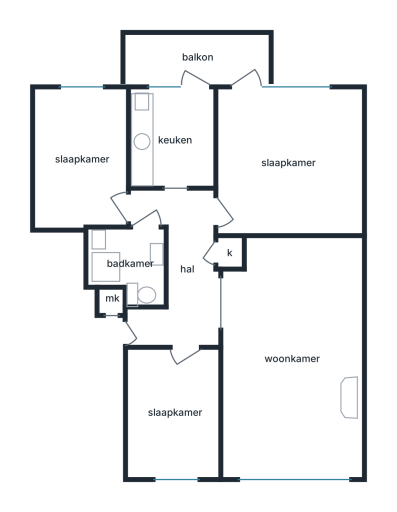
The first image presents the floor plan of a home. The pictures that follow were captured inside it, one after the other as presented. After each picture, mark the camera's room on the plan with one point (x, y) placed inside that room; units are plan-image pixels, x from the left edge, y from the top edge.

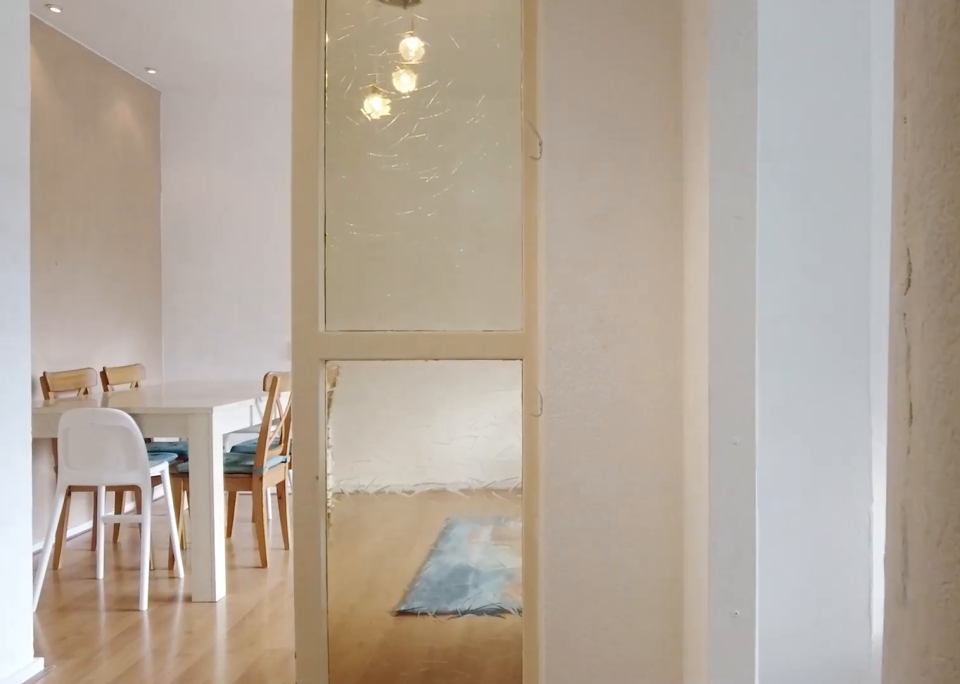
(181, 268)
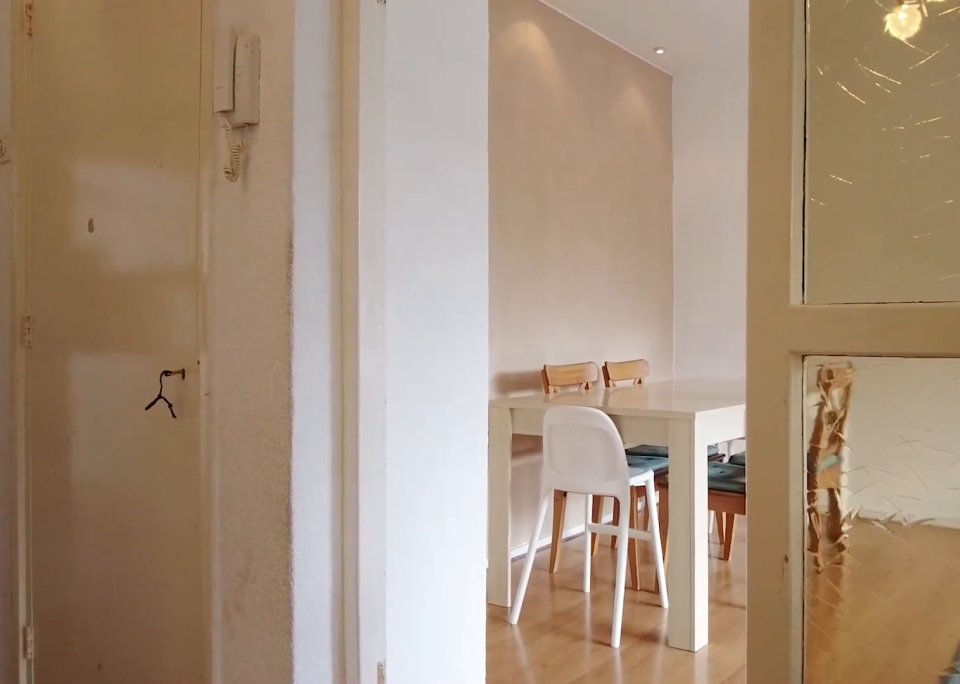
(181, 268)
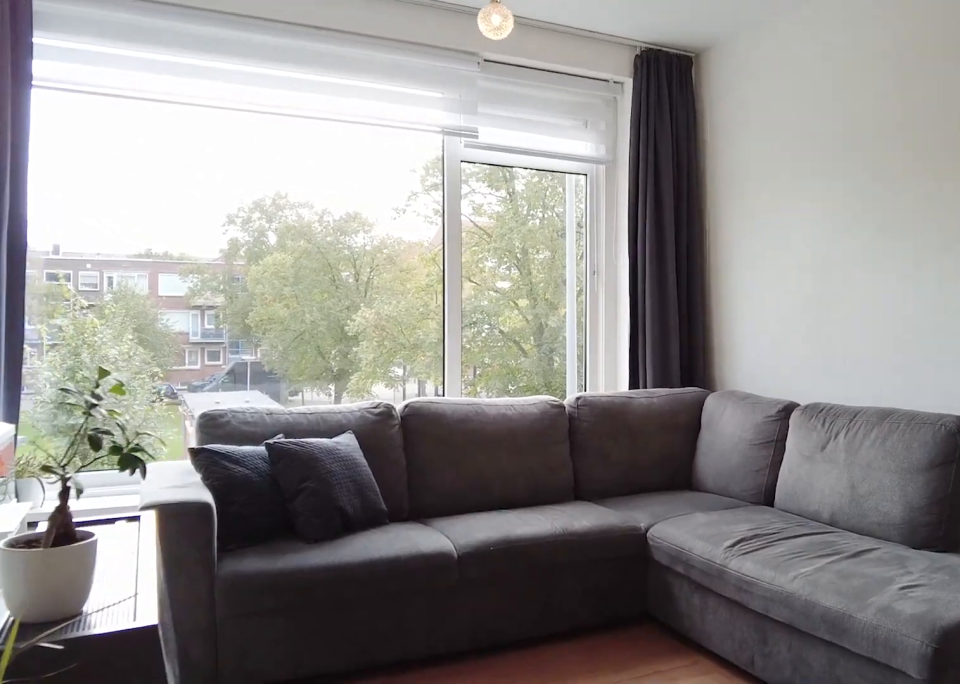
(291, 357)
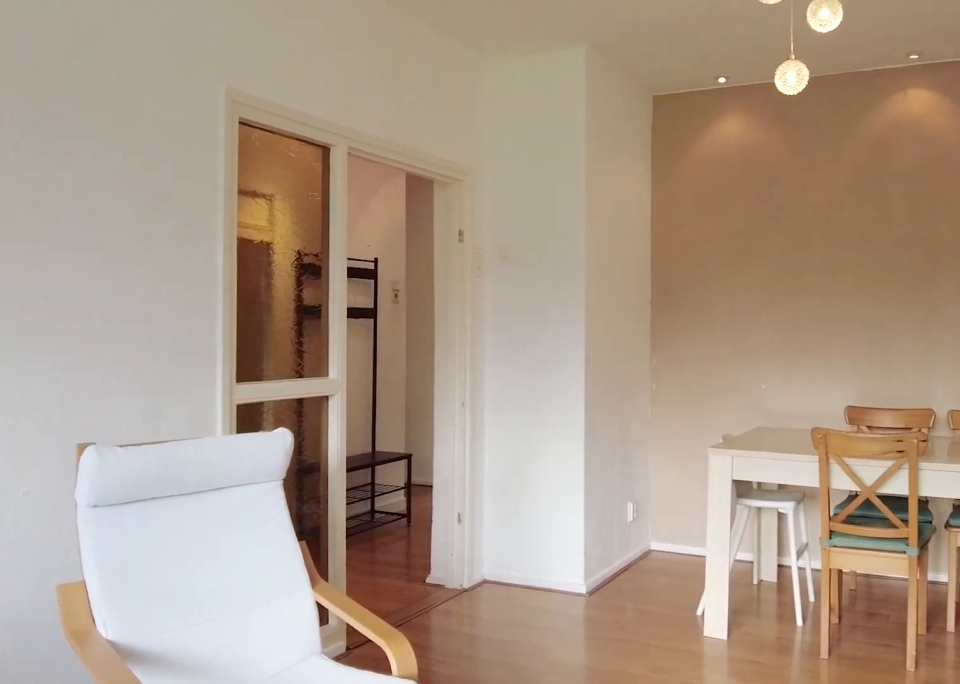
(291, 357)
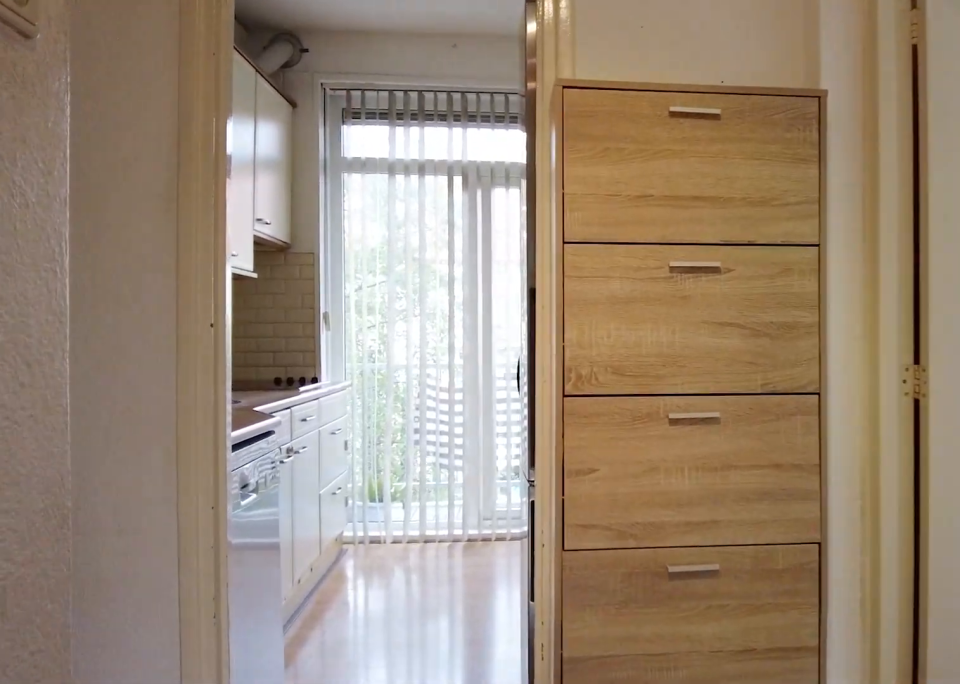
(181, 268)
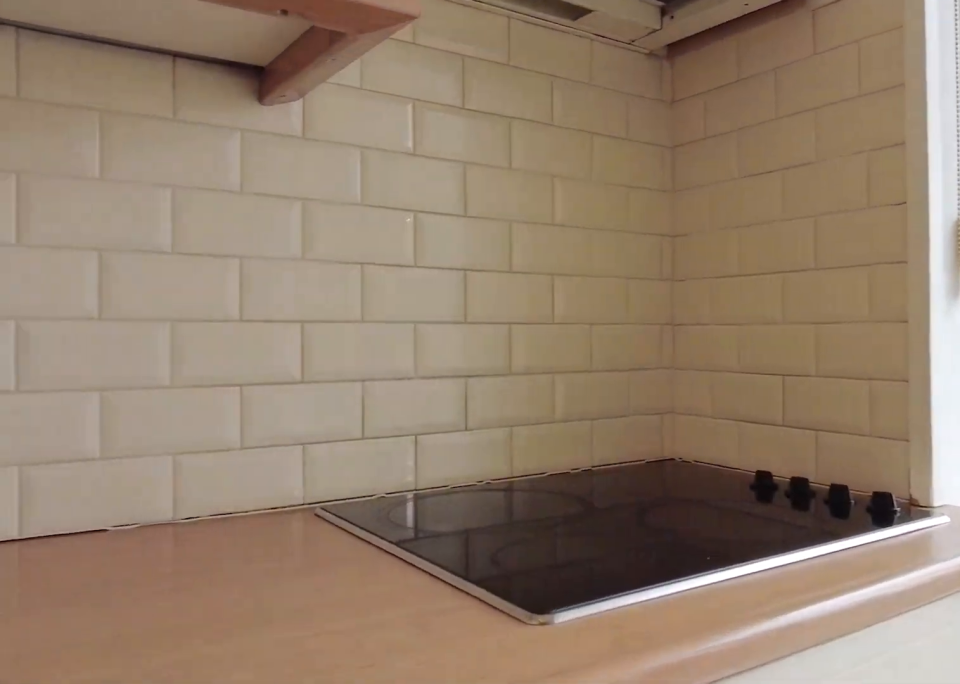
(173, 140)
